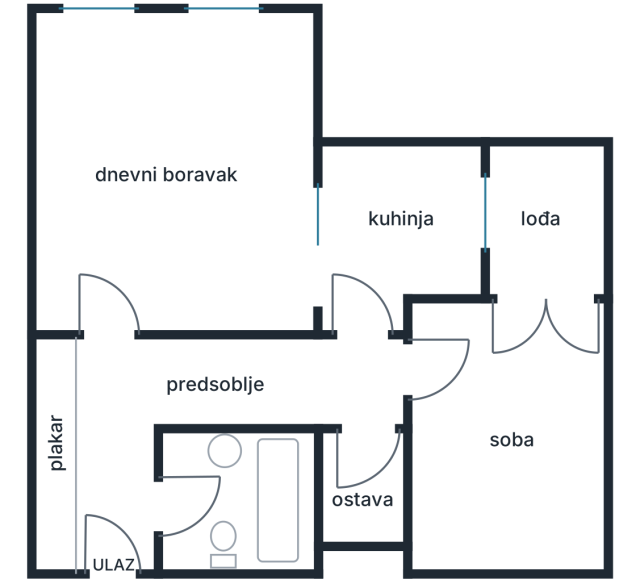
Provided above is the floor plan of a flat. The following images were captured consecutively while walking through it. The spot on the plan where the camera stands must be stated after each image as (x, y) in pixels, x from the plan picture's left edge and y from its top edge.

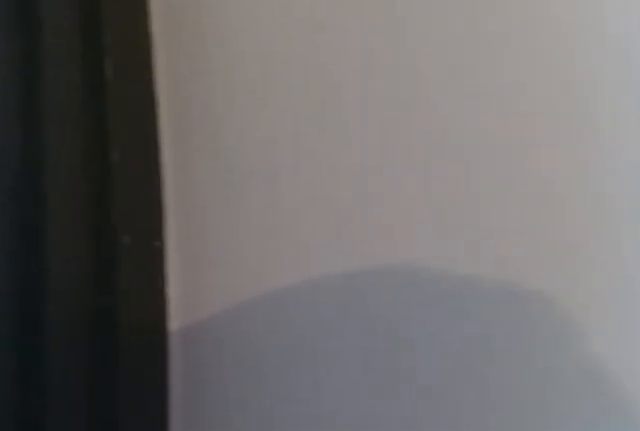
(588, 343)
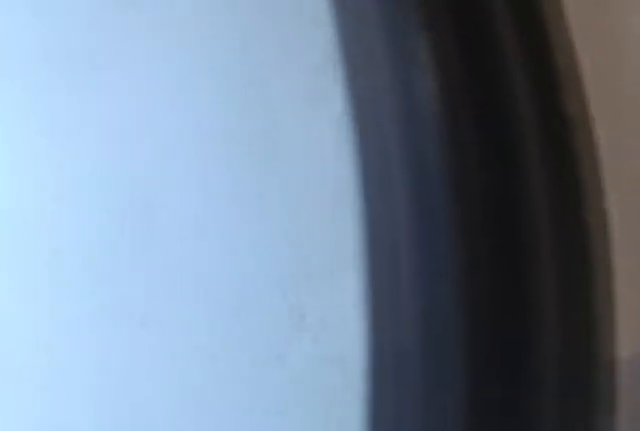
(588, 333)
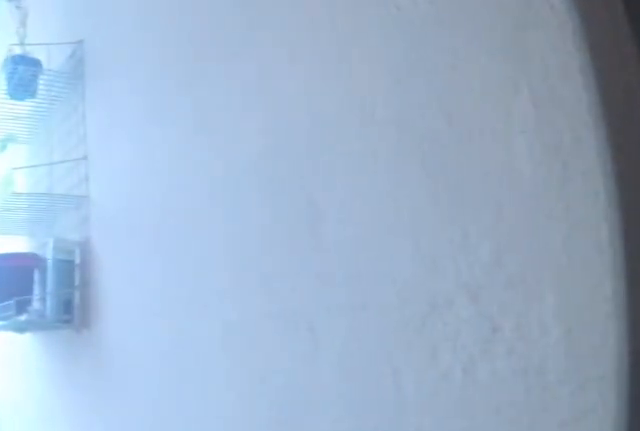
(583, 329)
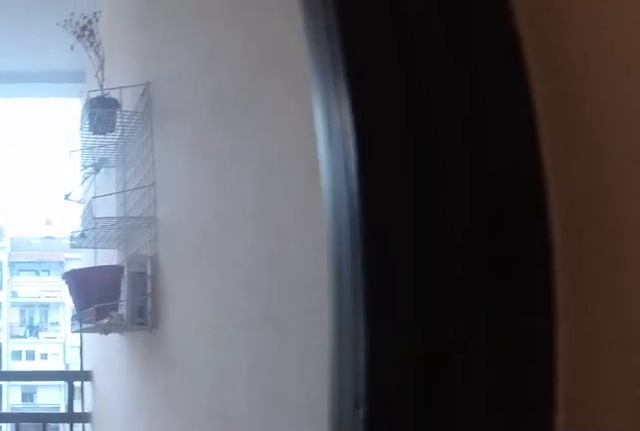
(571, 343)
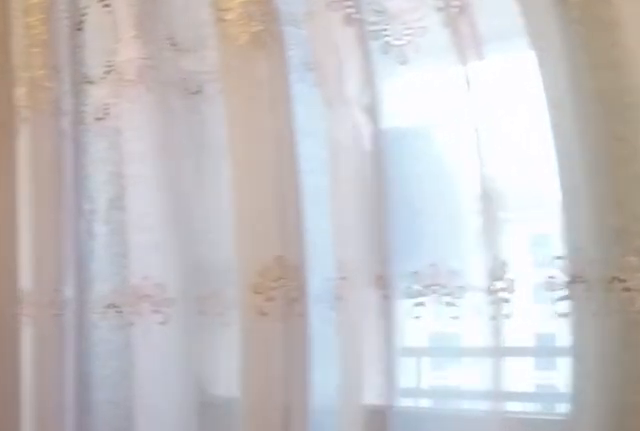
(598, 371)
